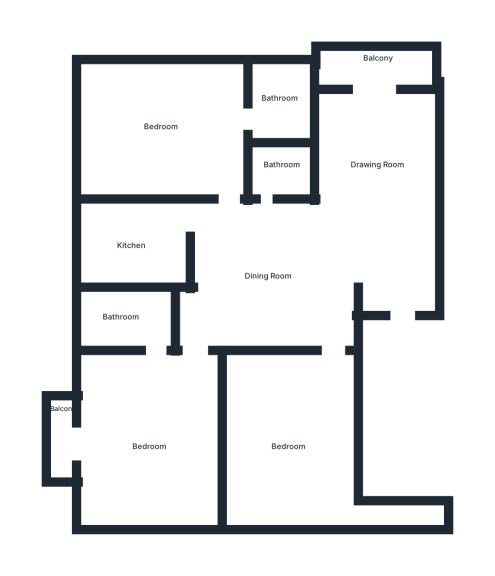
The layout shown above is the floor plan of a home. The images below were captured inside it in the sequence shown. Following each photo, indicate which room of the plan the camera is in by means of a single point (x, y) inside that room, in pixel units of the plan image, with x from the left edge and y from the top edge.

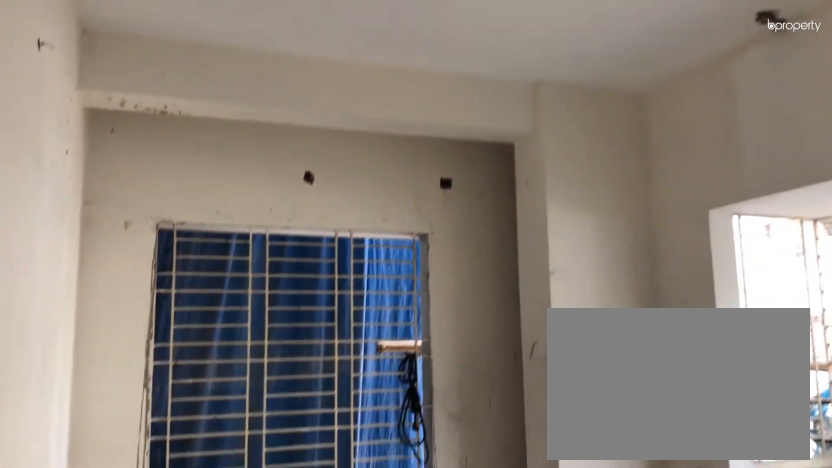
(151, 441)
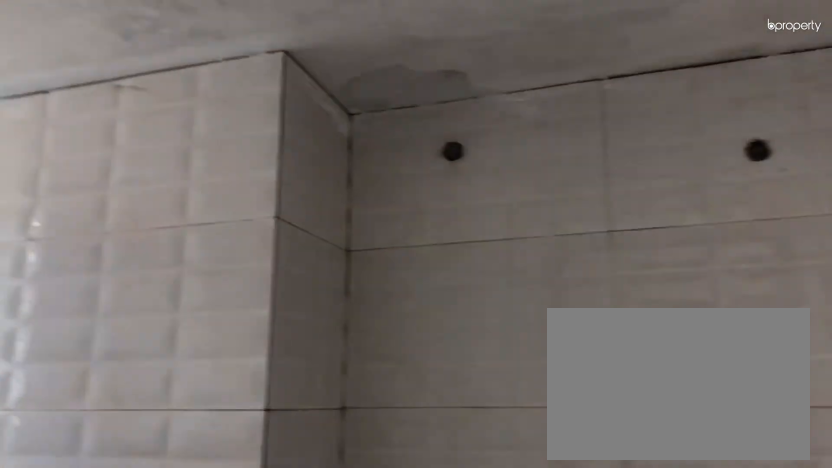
(122, 318)
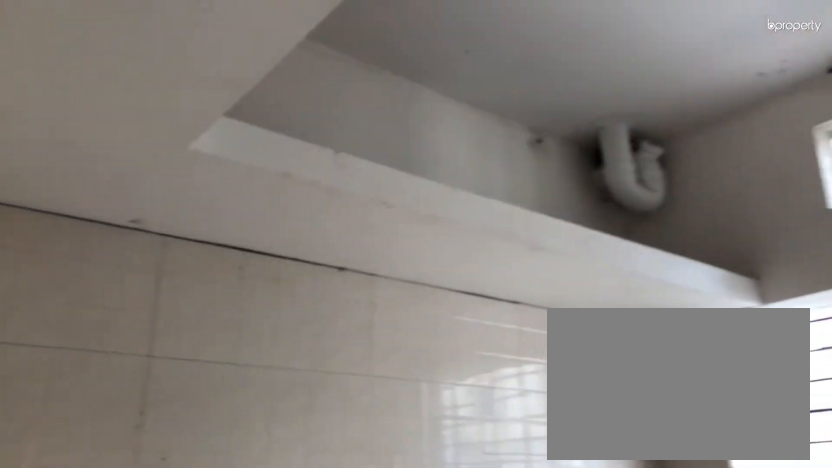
(133, 247)
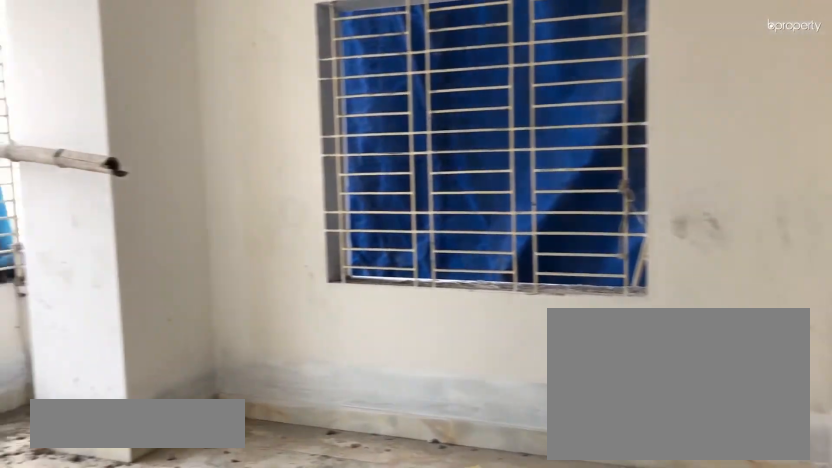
(158, 130)
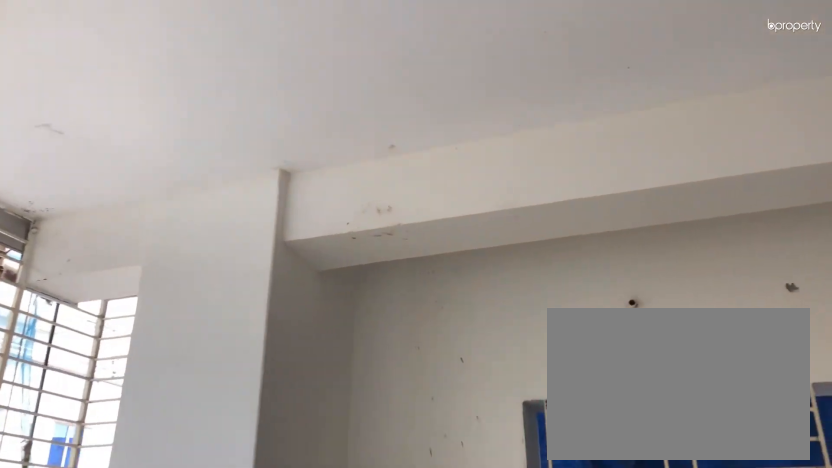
(158, 130)
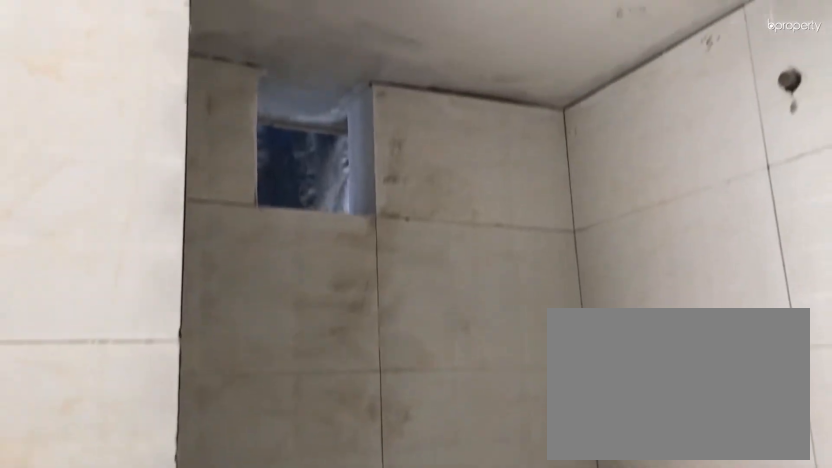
(278, 104)
